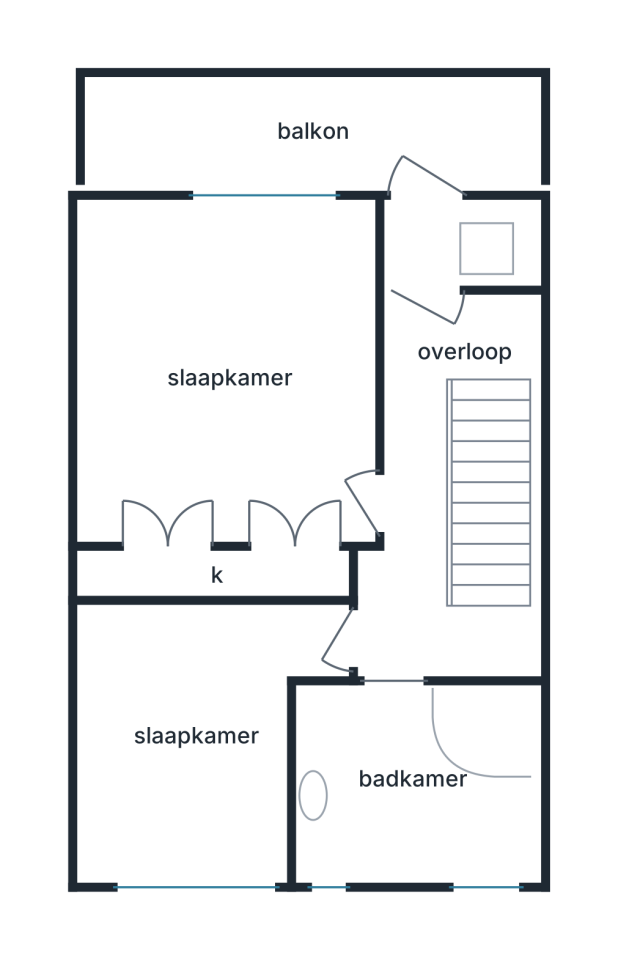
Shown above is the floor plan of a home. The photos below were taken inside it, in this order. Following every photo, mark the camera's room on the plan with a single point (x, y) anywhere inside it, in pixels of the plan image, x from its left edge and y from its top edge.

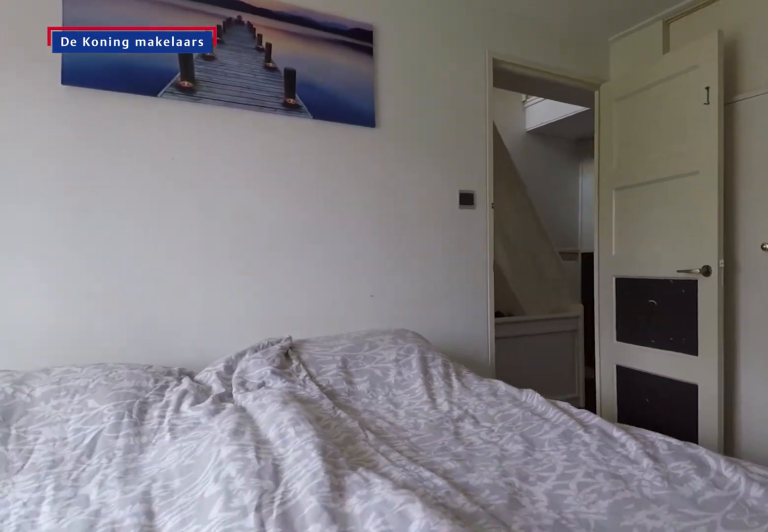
(232, 375)
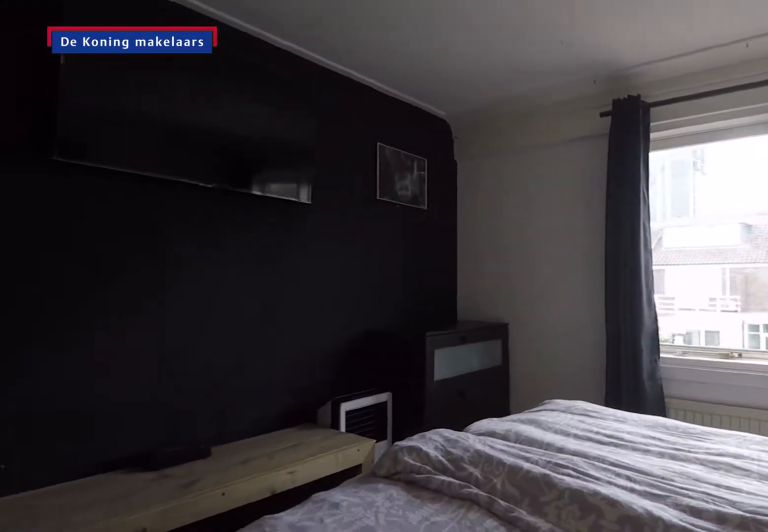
(232, 375)
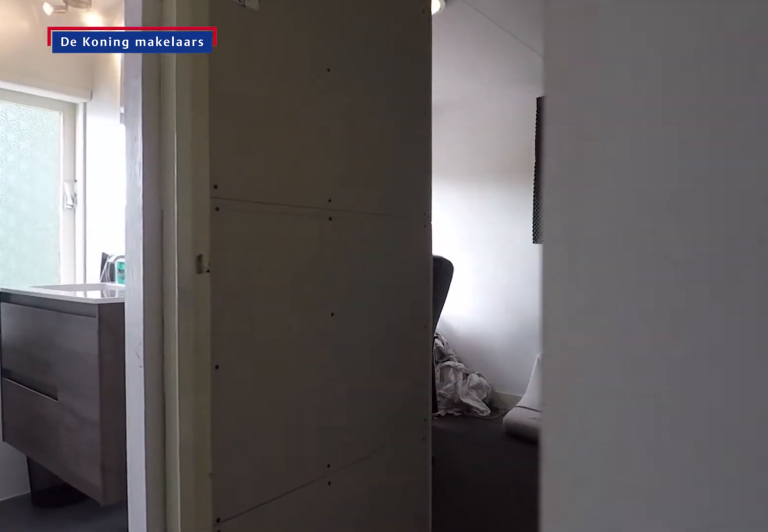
(434, 493)
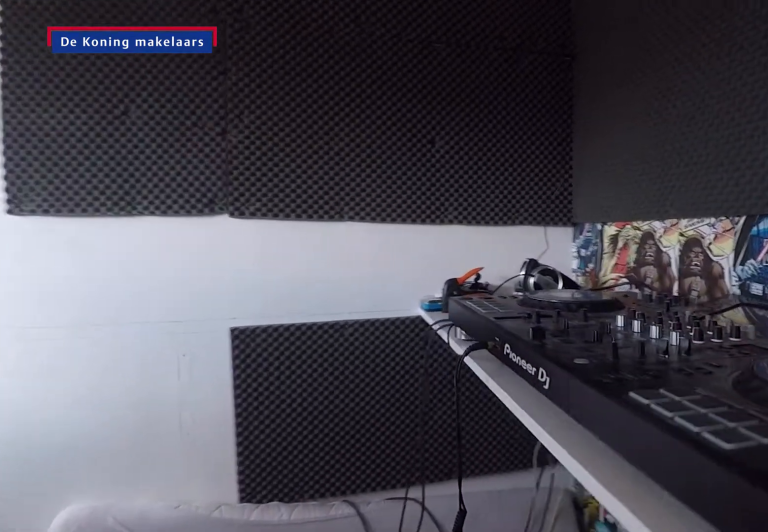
(196, 732)
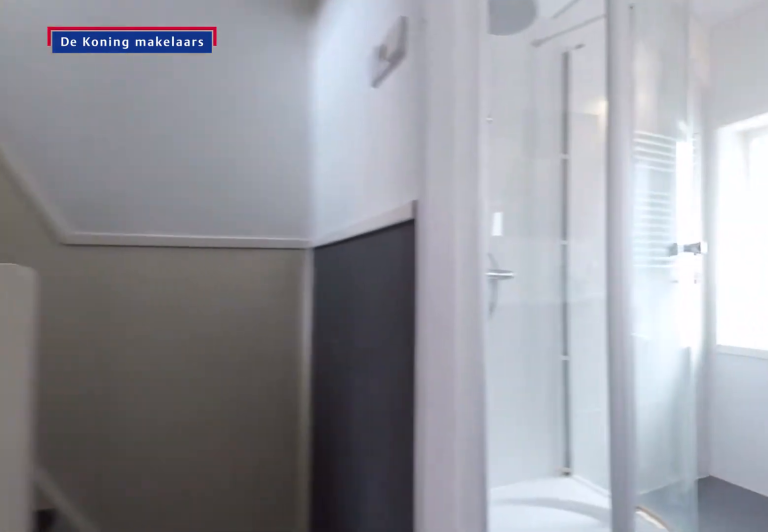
(435, 499)
